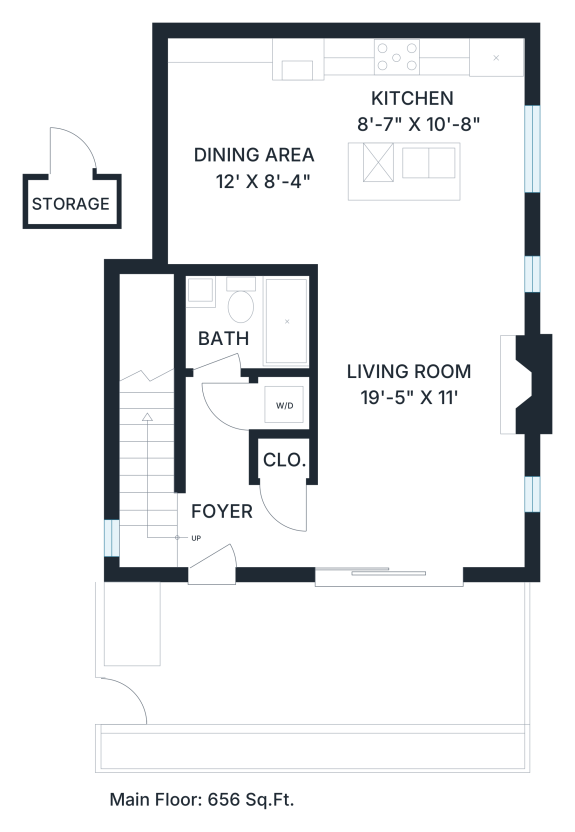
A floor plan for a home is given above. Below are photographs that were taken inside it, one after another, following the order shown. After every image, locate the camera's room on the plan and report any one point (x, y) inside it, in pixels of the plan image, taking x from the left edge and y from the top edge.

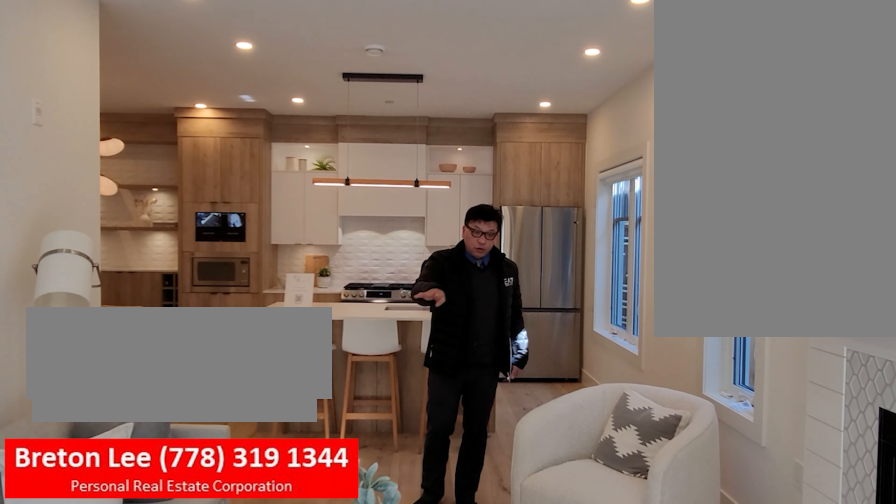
(405, 449)
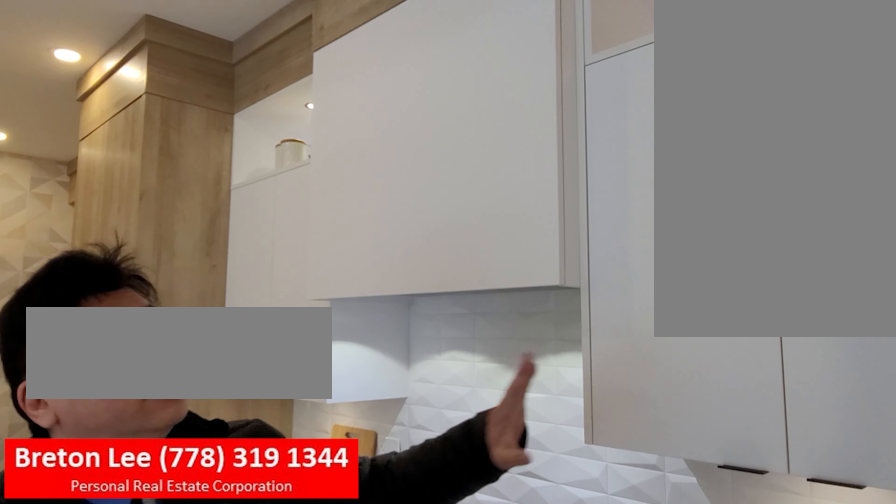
(491, 160)
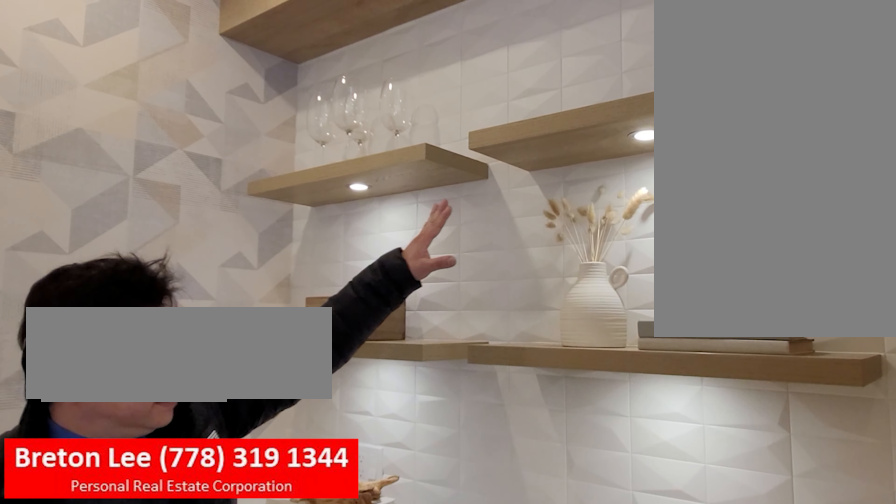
(491, 160)
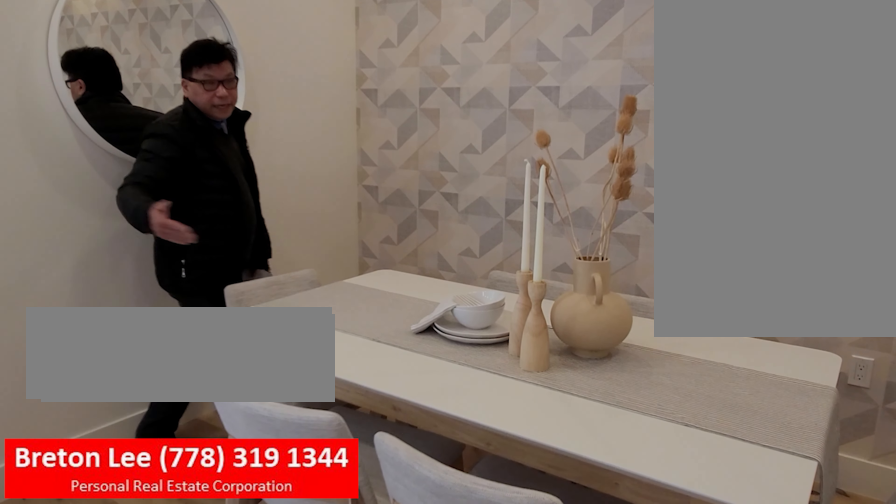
(251, 227)
